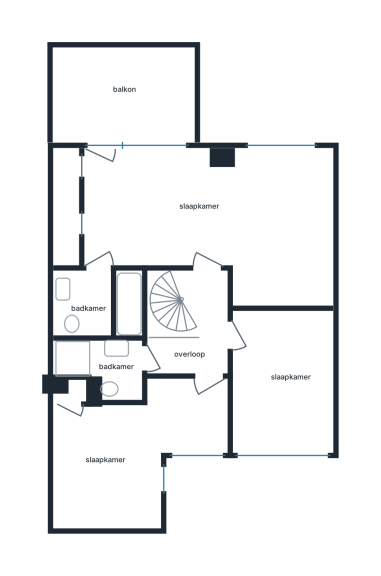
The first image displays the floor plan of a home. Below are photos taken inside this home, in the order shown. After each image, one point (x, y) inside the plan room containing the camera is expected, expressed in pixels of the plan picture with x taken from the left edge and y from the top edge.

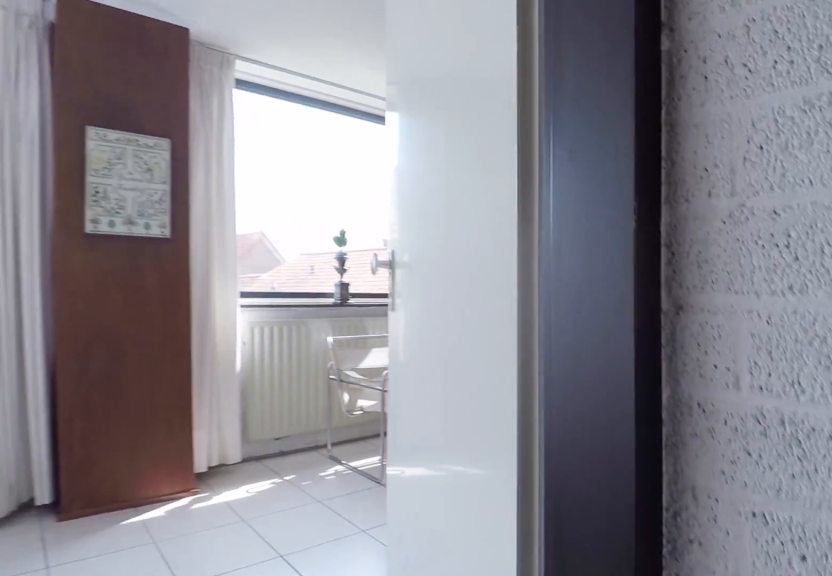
(194, 328)
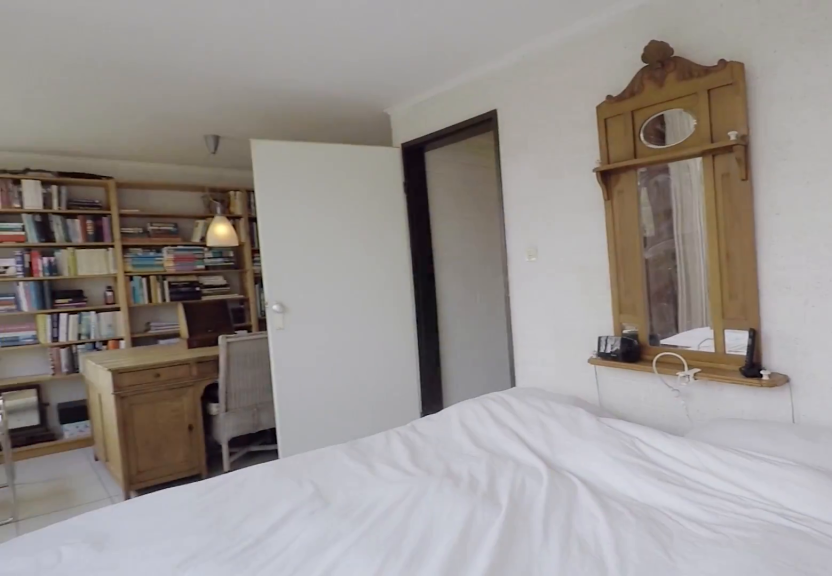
(216, 222)
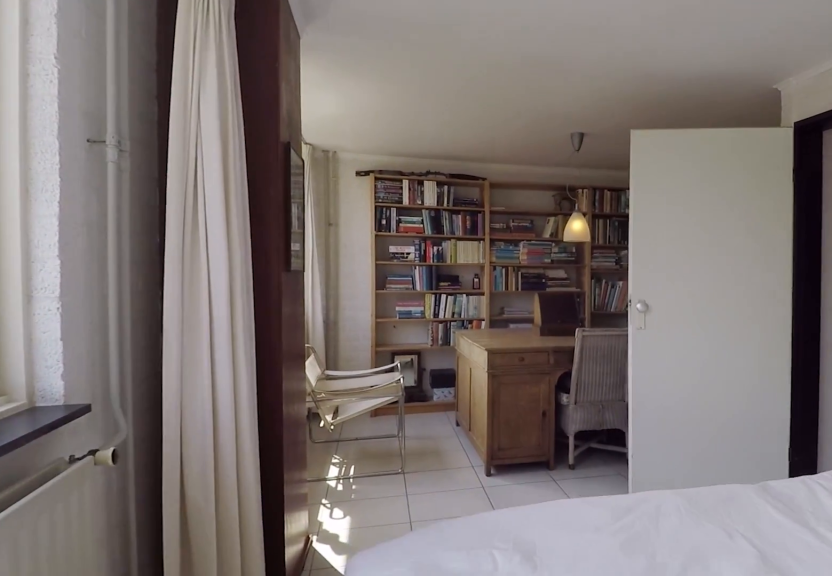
(216, 222)
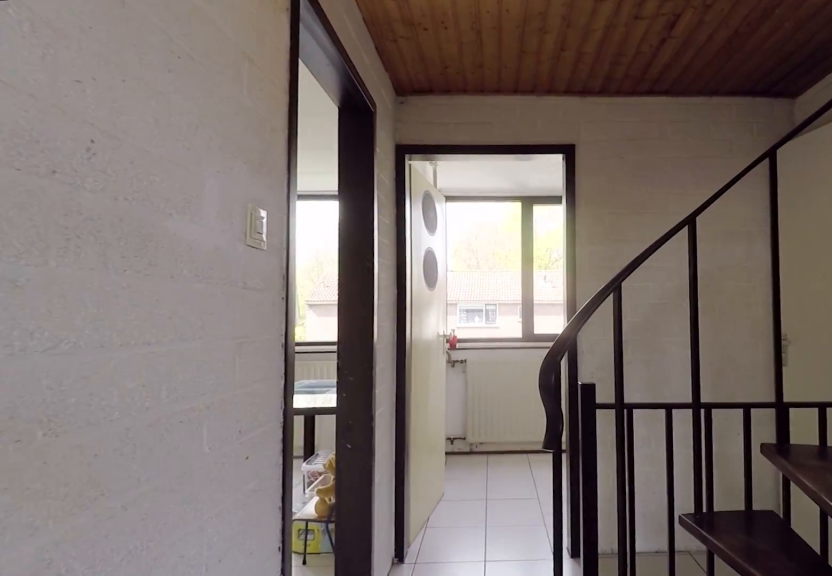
(194, 329)
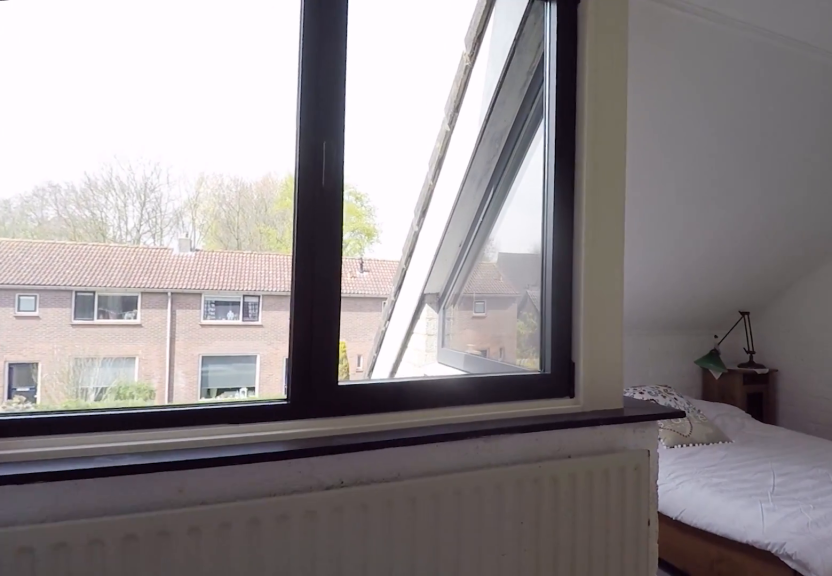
(136, 439)
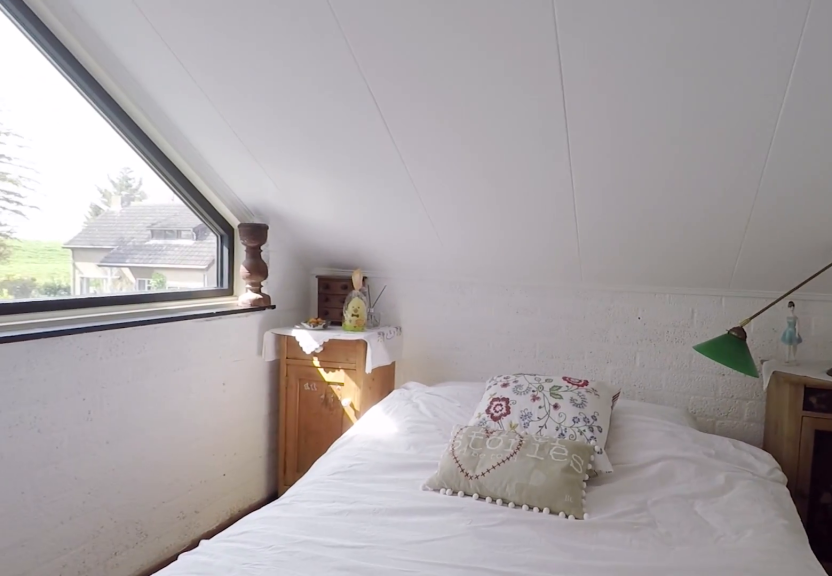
(136, 439)
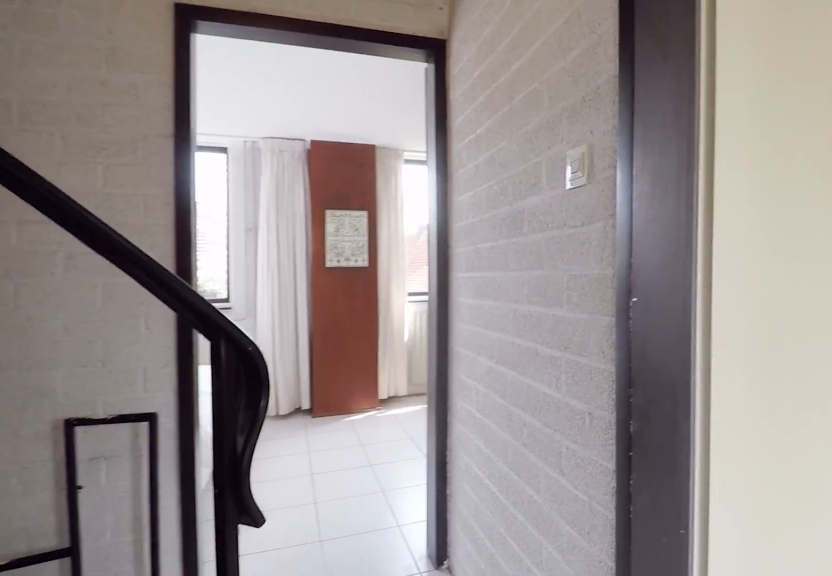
(194, 329)
